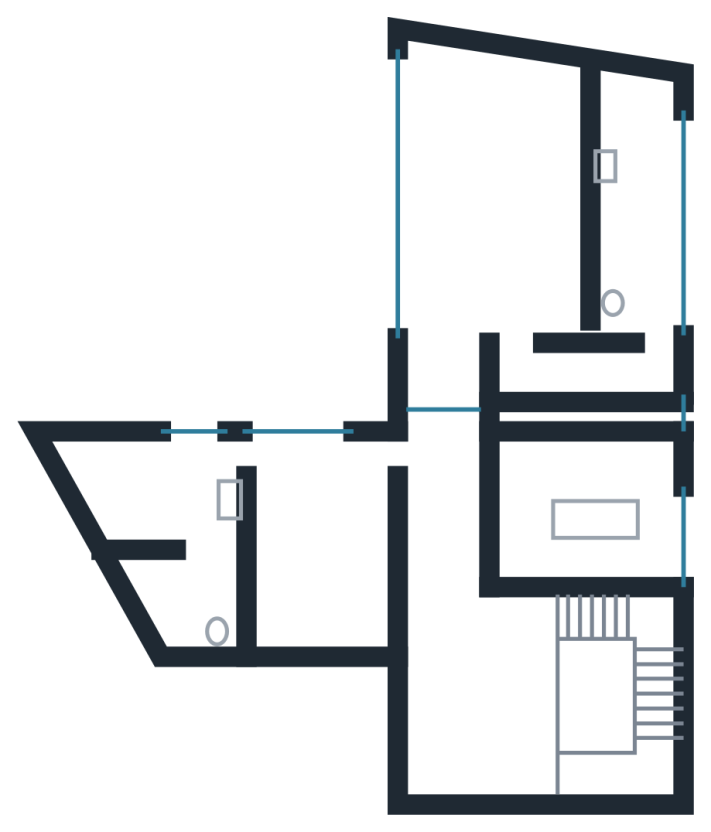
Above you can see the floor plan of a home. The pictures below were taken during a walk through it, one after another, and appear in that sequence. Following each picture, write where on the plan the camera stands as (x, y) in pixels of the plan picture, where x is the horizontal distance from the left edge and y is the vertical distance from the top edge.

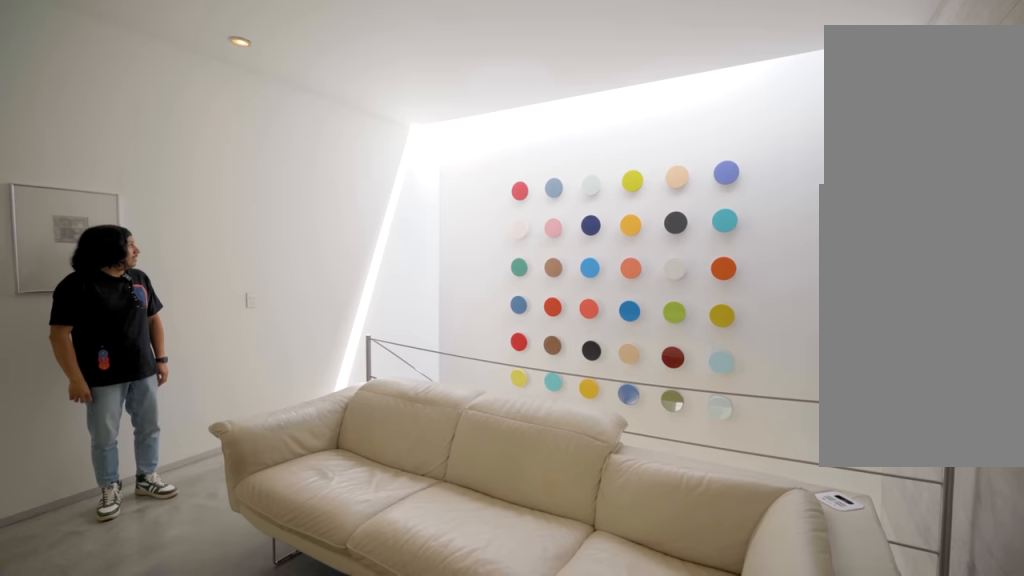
(464, 702)
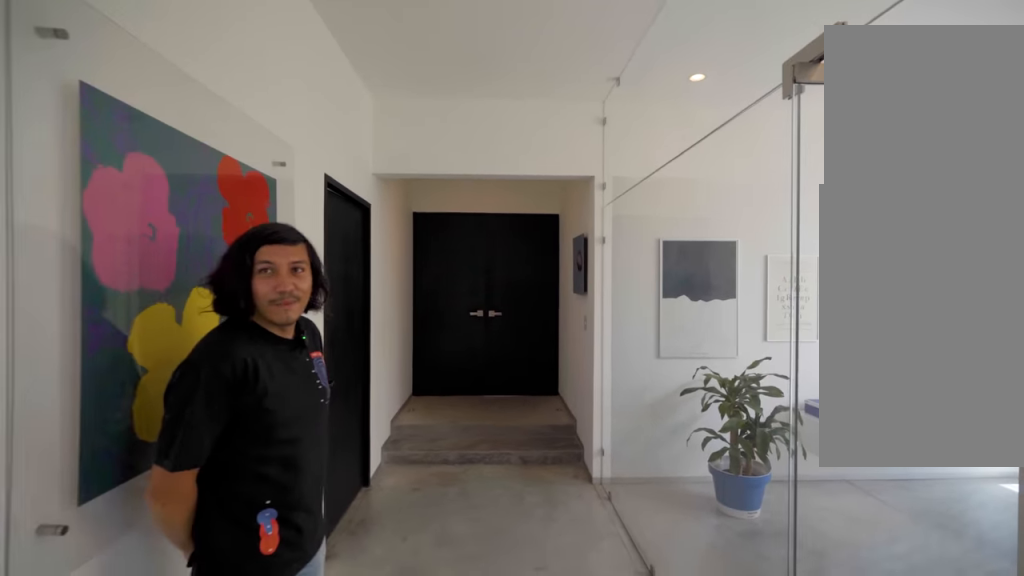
(536, 551)
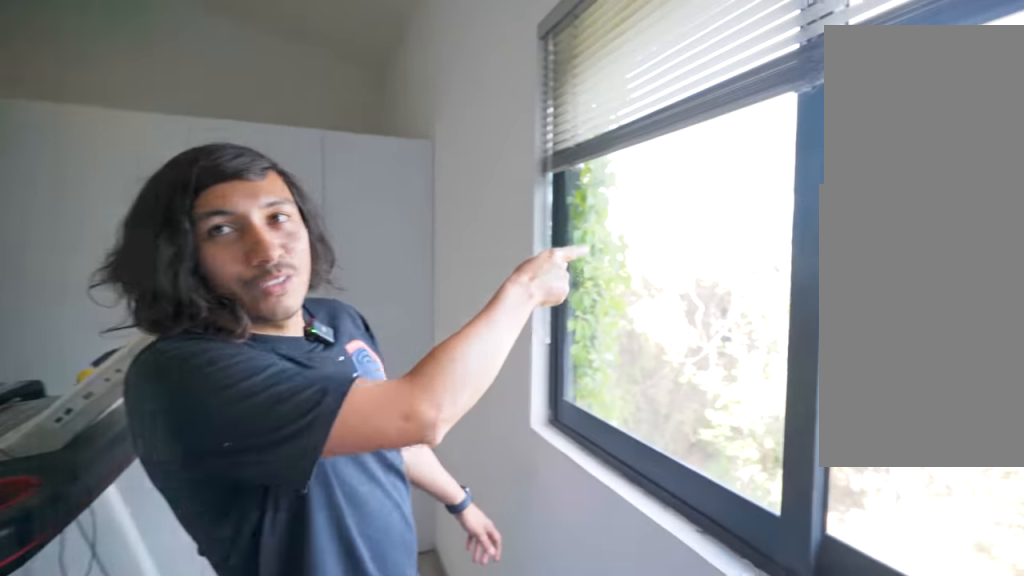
(194, 472)
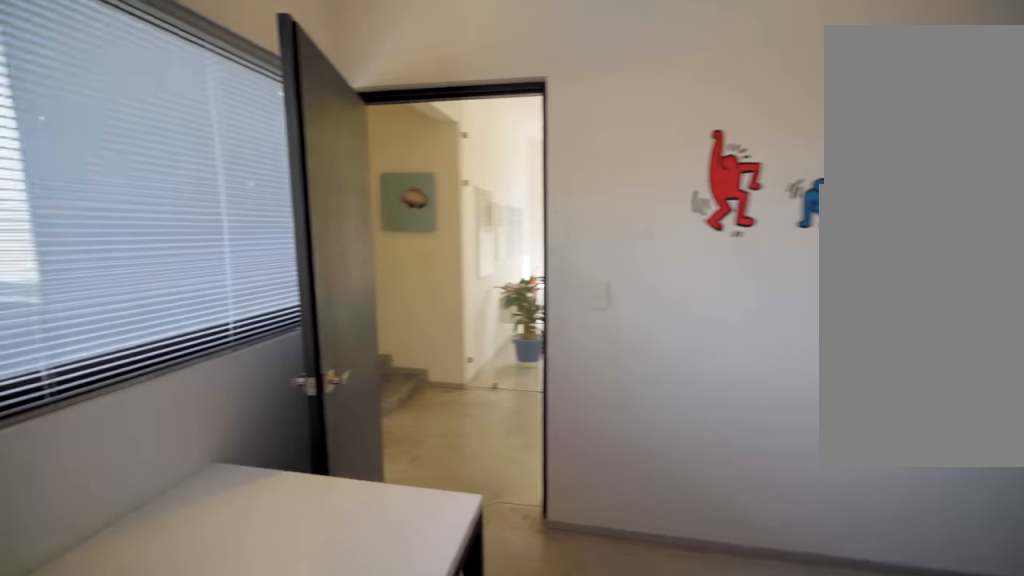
(323, 475)
